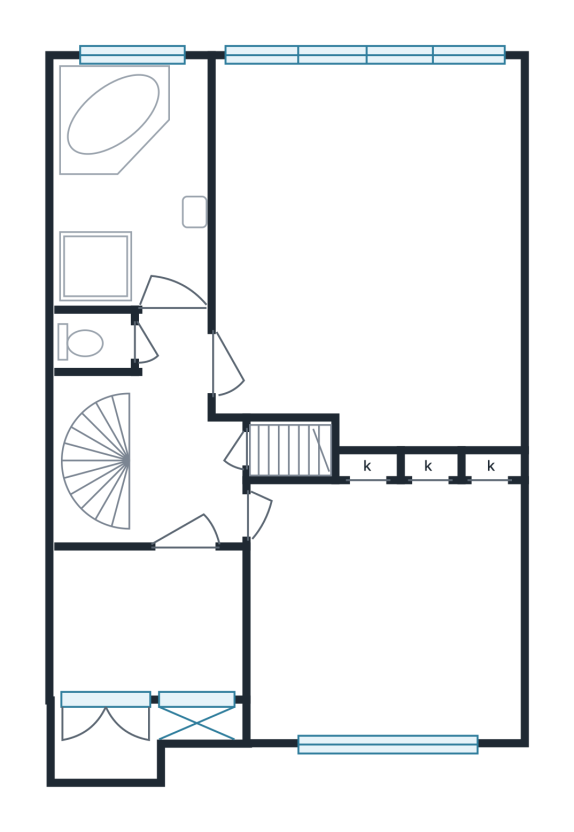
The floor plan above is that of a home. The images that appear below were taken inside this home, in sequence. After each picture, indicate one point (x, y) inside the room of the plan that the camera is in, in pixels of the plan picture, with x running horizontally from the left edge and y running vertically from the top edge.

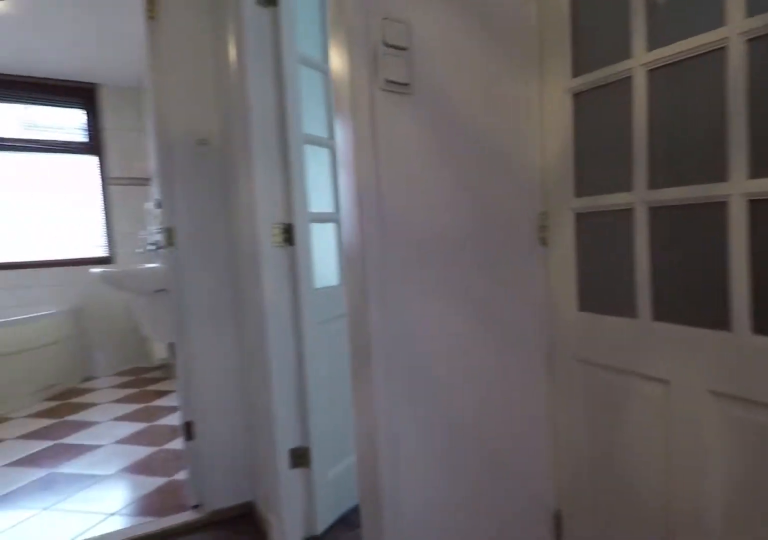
(166, 445)
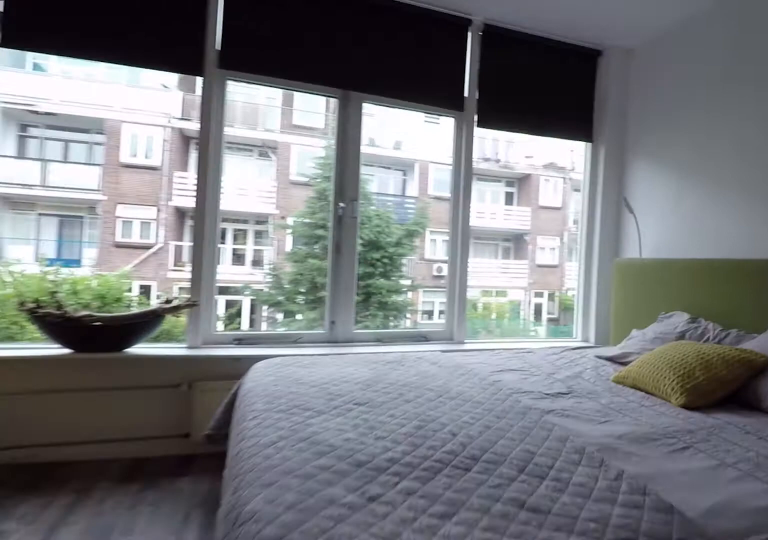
(367, 249)
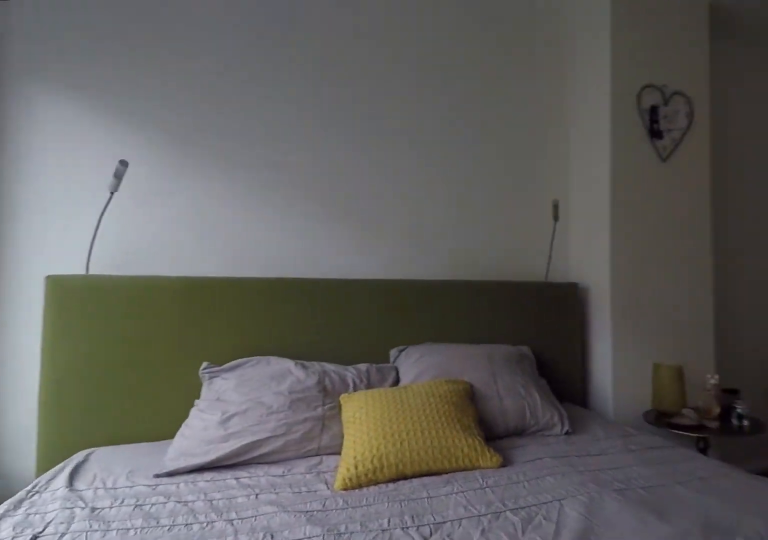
(367, 249)
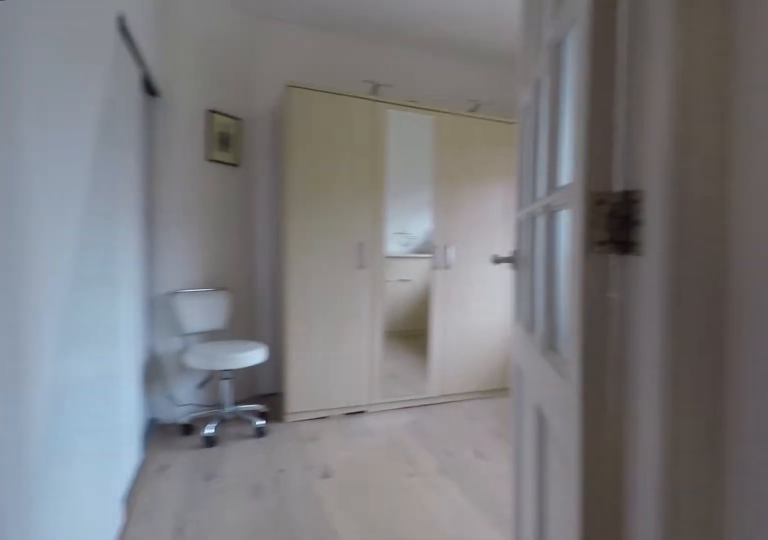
(166, 445)
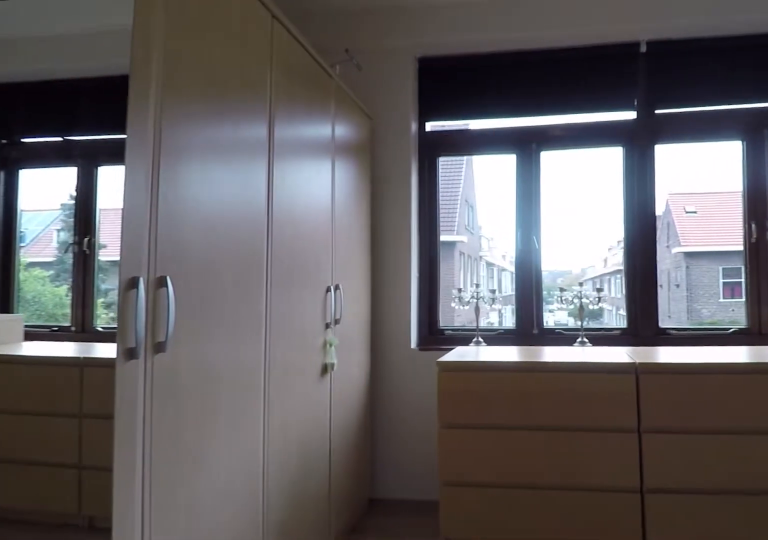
(370, 558)
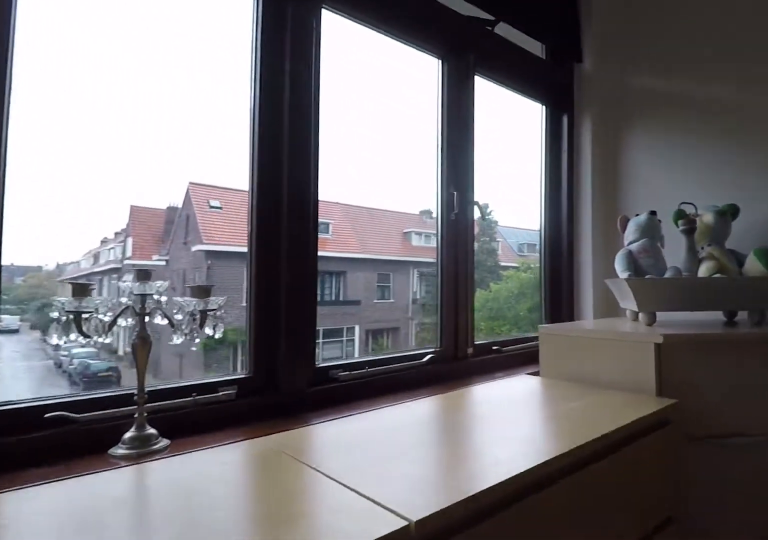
(370, 558)
